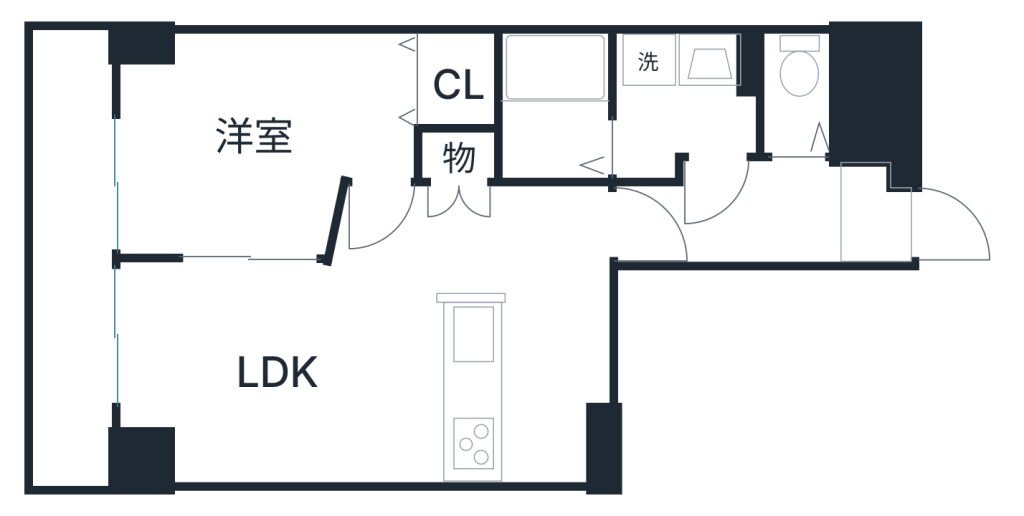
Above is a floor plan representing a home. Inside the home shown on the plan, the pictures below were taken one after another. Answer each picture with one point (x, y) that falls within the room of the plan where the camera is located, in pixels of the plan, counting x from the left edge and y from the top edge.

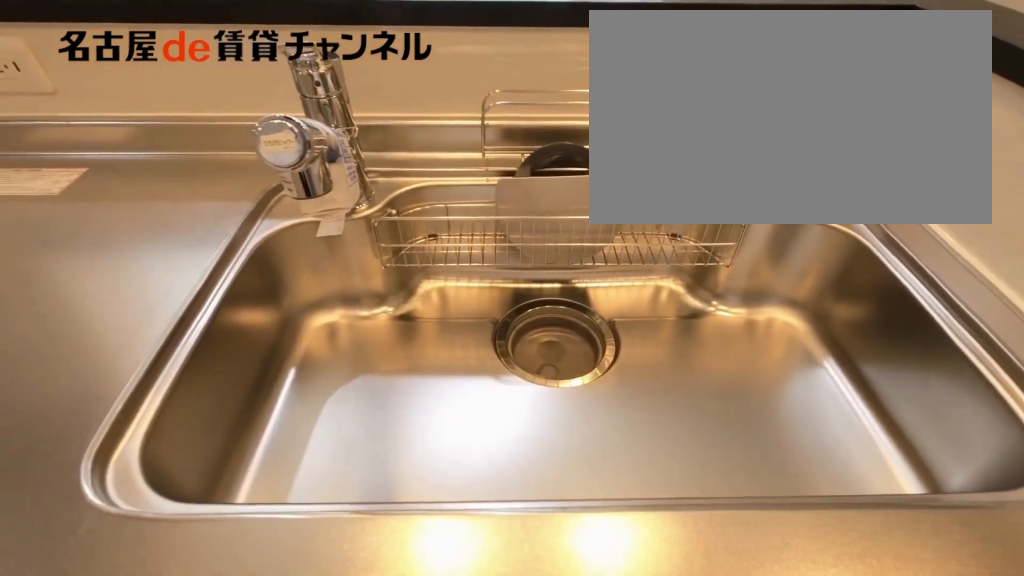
(524, 394)
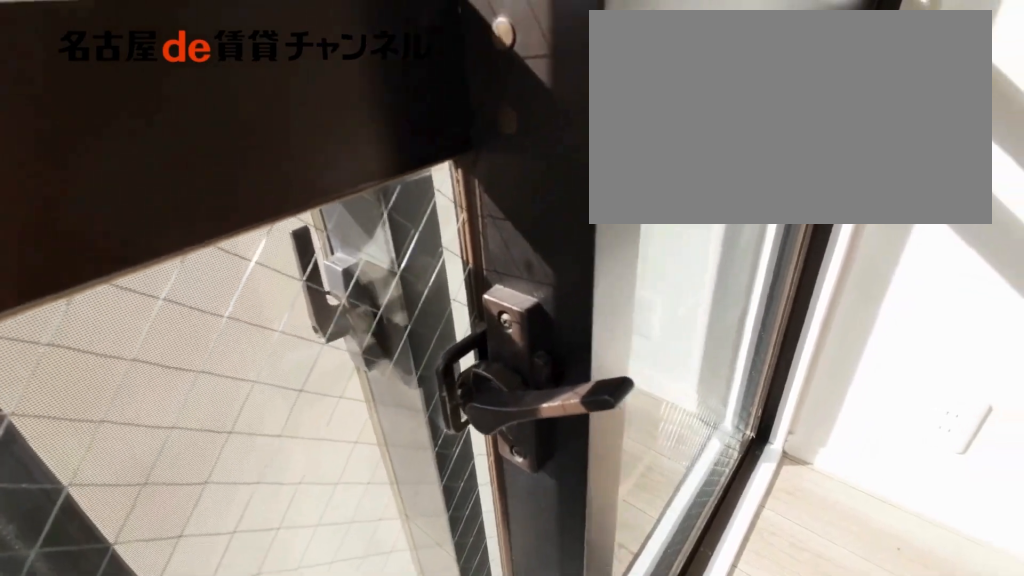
(275, 374)
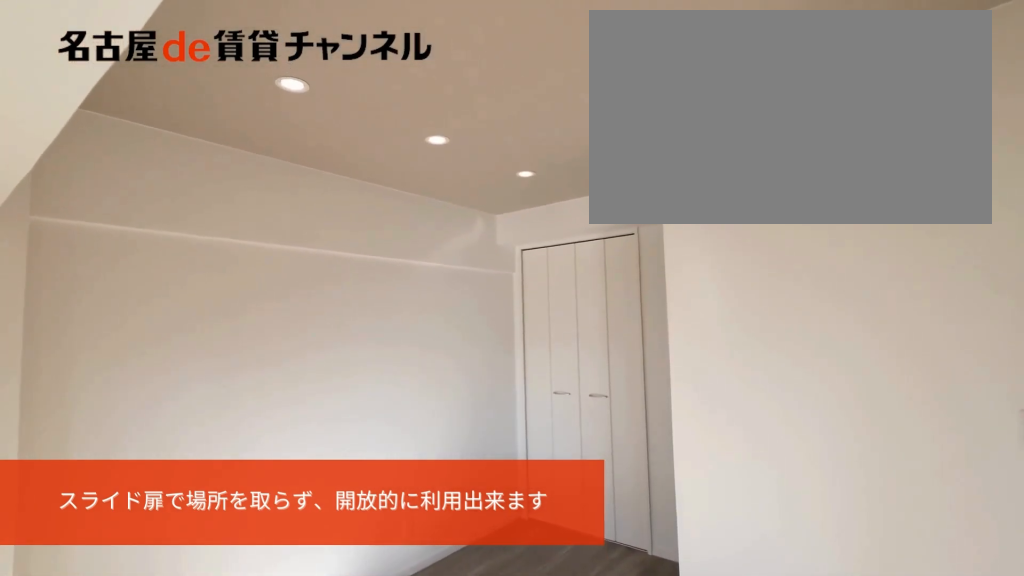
(255, 136)
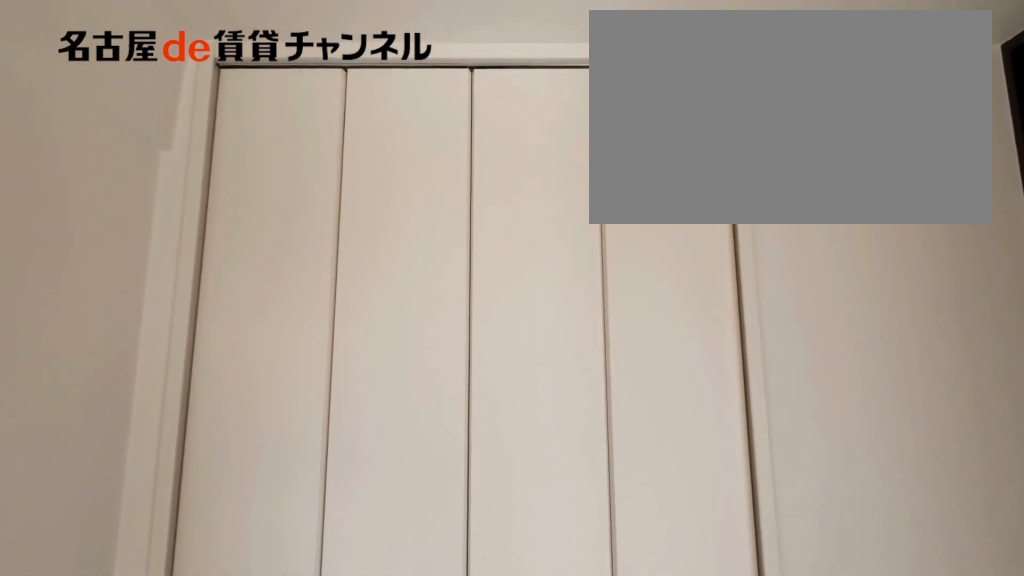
(255, 136)
